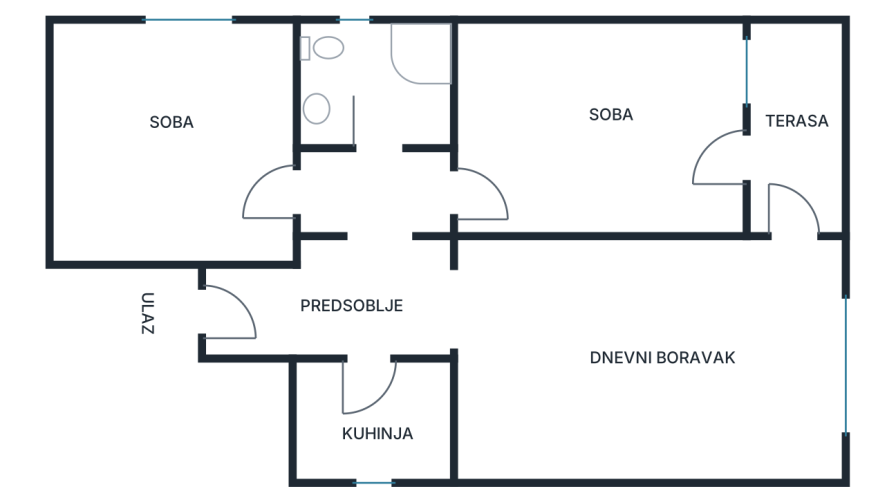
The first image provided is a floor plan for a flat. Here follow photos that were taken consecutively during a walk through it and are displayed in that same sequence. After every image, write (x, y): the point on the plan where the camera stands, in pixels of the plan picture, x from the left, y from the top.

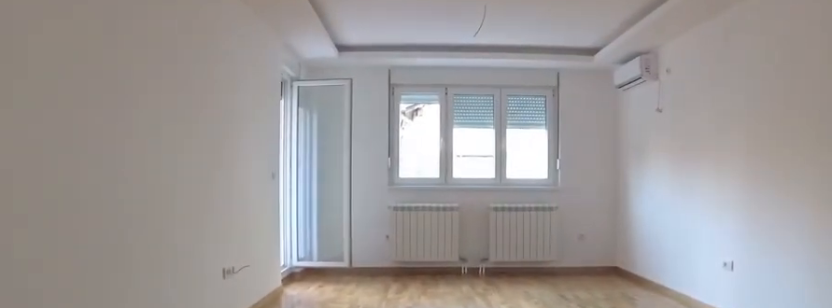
(406, 309)
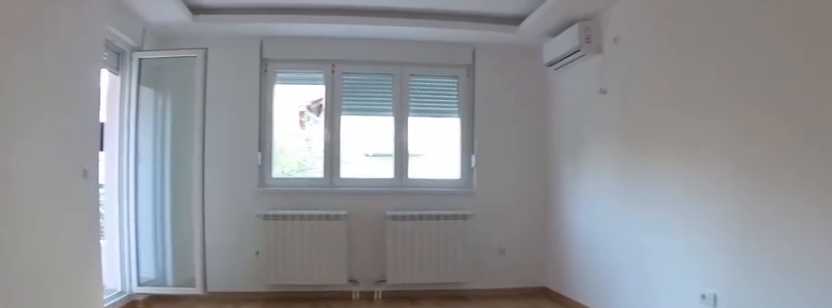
(500, 315)
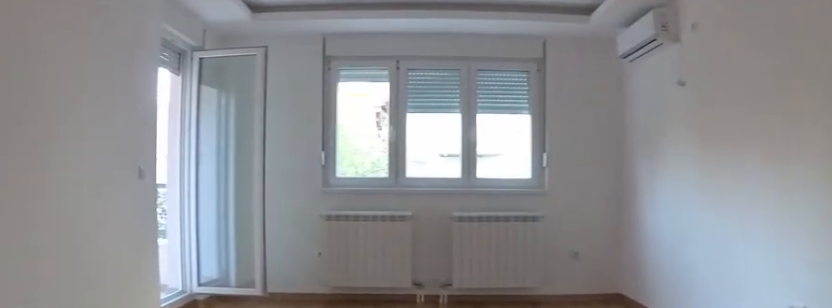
(536, 318)
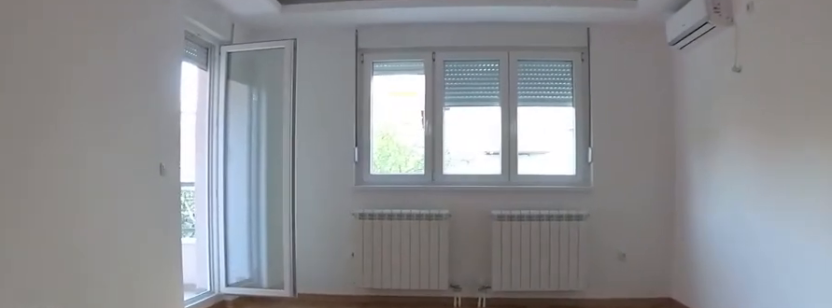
(572, 321)
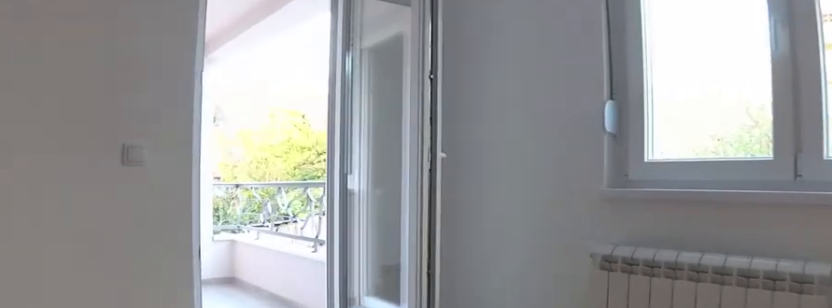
(743, 324)
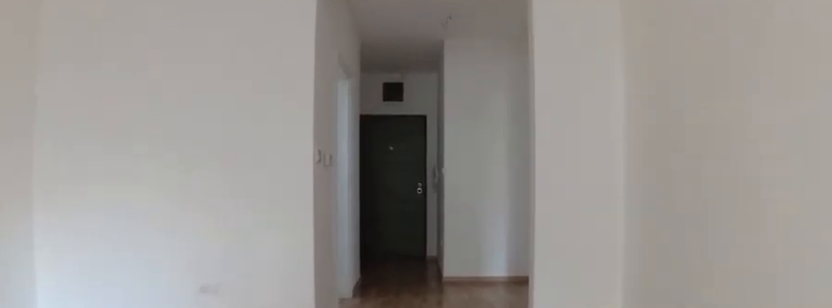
(650, 317)
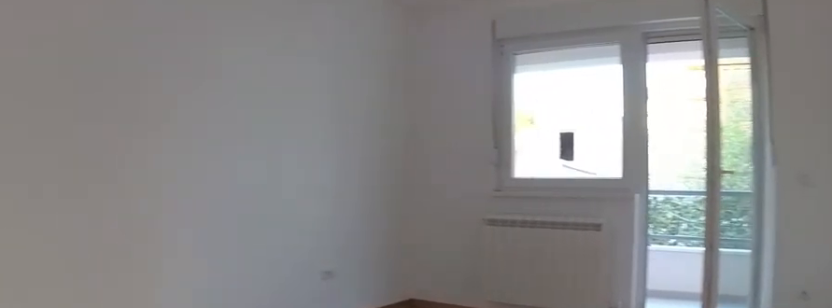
(446, 200)
